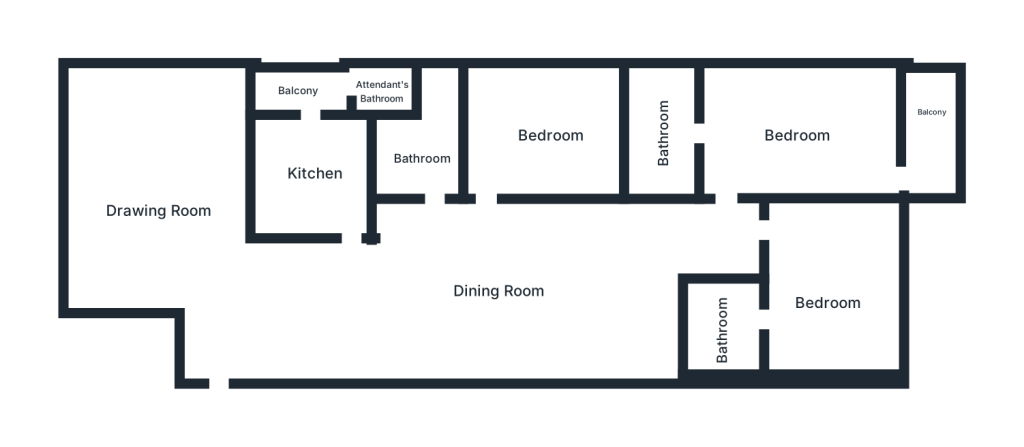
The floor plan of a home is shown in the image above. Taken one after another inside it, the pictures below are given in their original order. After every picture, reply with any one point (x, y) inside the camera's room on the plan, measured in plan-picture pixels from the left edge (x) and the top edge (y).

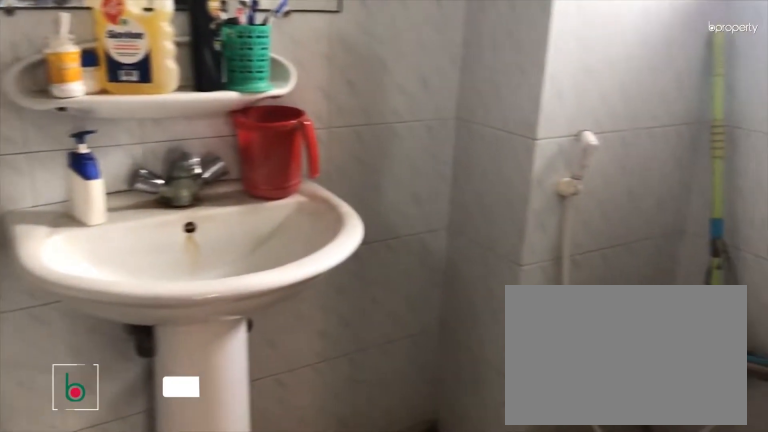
(663, 125)
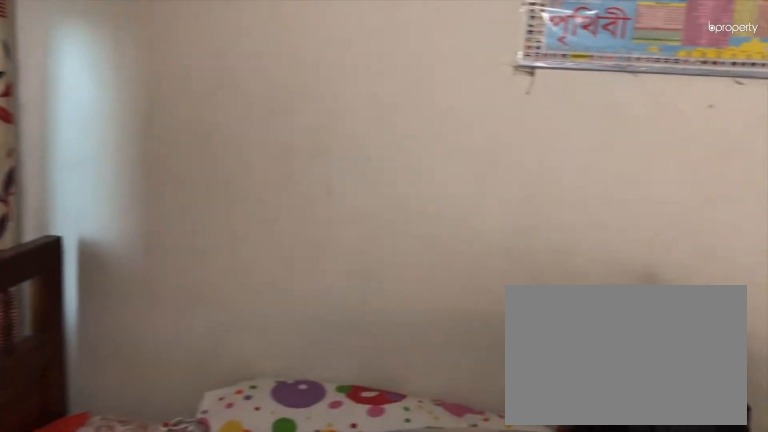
(552, 135)
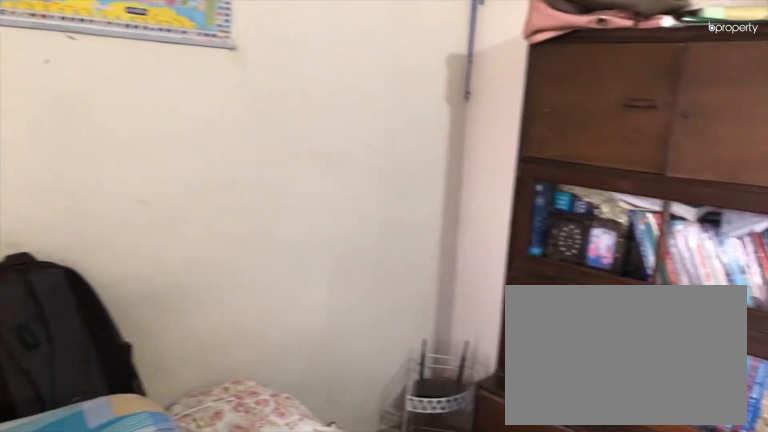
(552, 135)
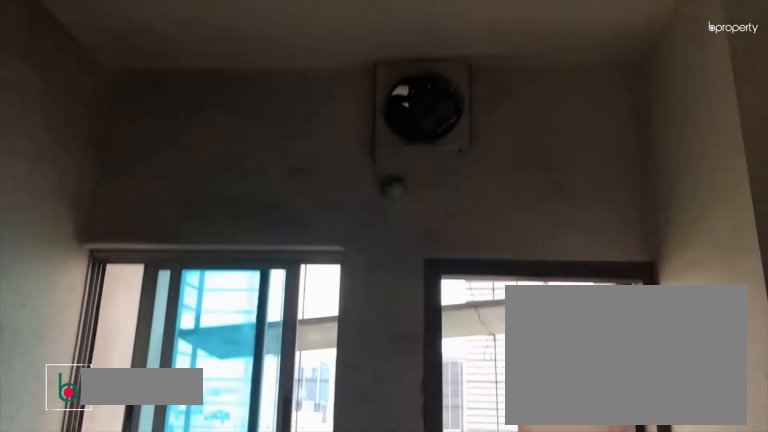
(315, 178)
